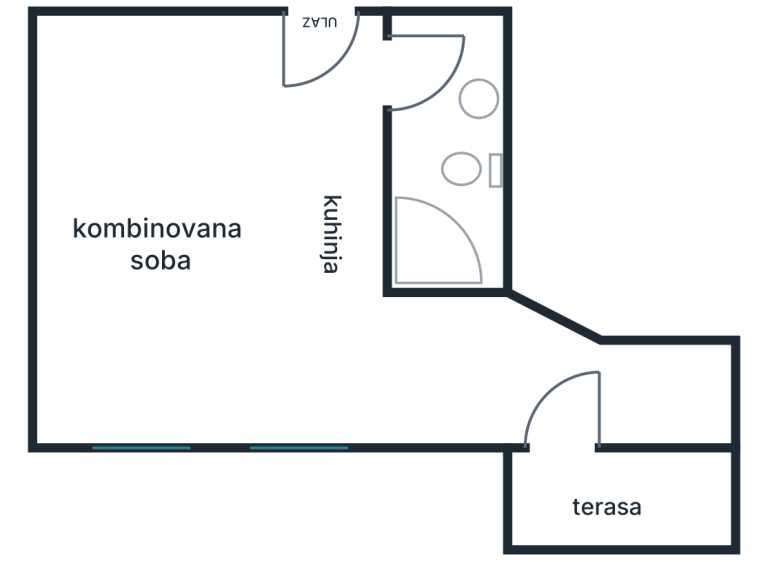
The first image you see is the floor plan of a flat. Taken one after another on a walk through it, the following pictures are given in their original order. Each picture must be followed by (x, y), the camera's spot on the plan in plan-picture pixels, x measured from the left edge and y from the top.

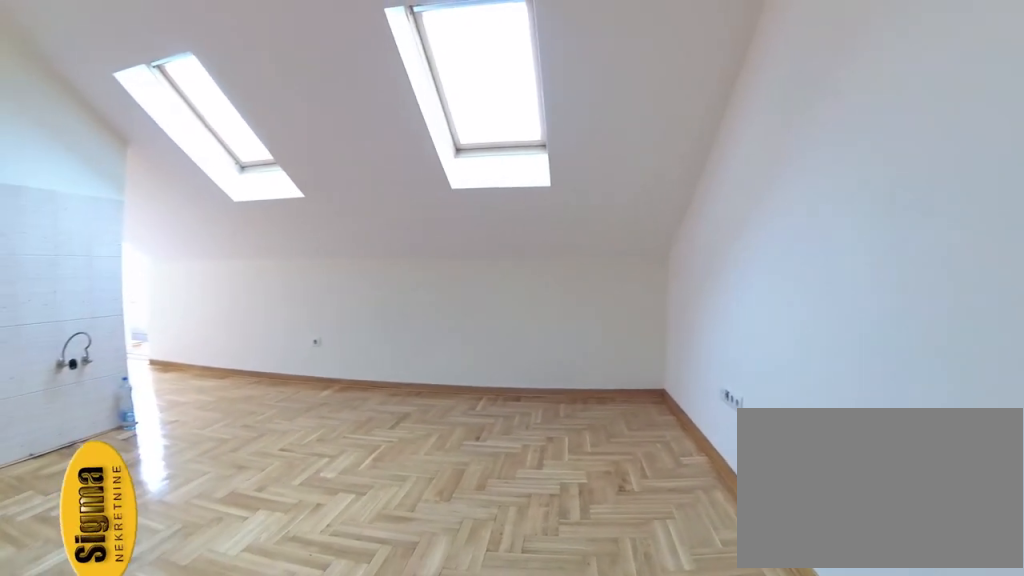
(138, 88)
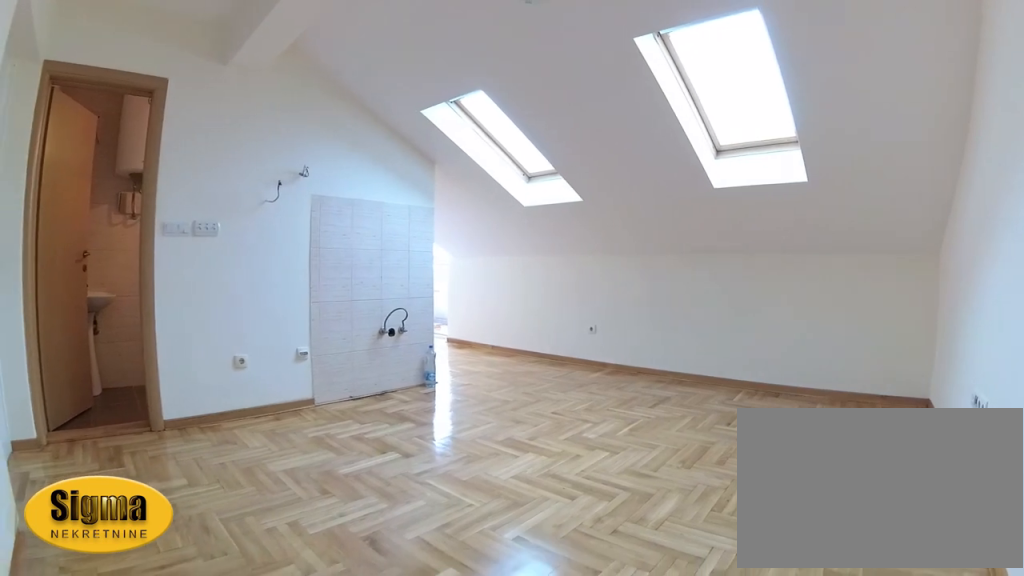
(113, 71)
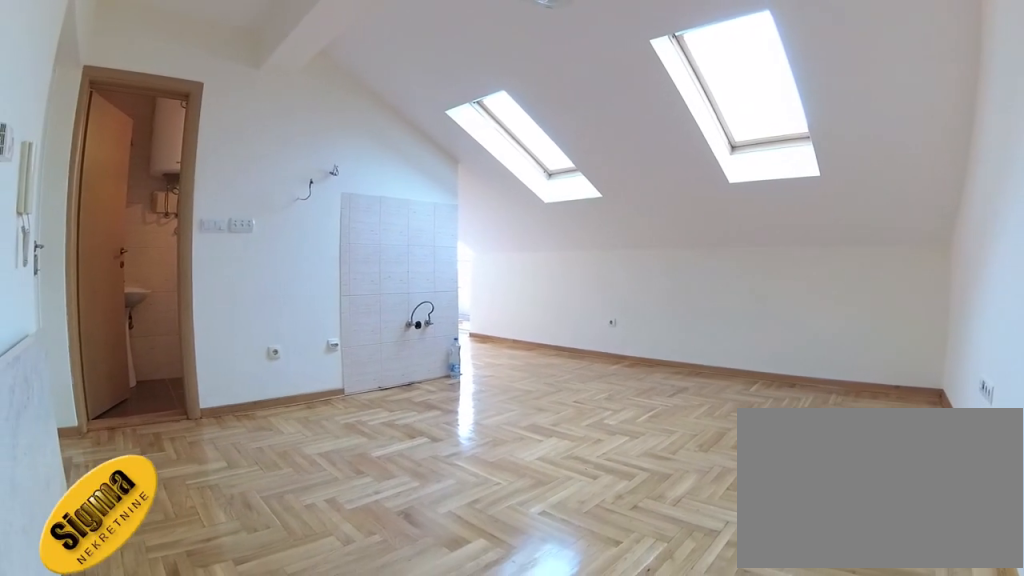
(104, 64)
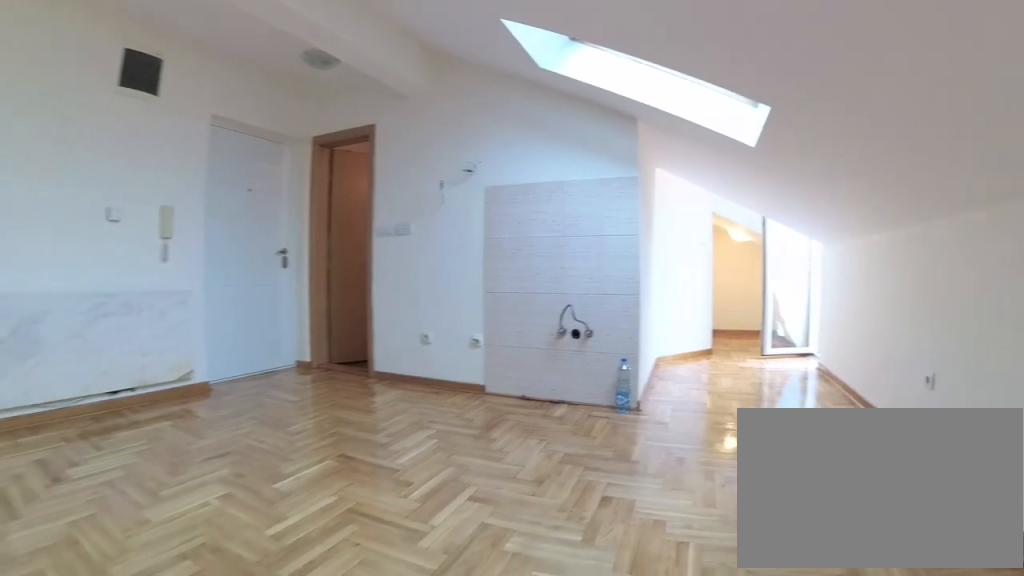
(89, 323)
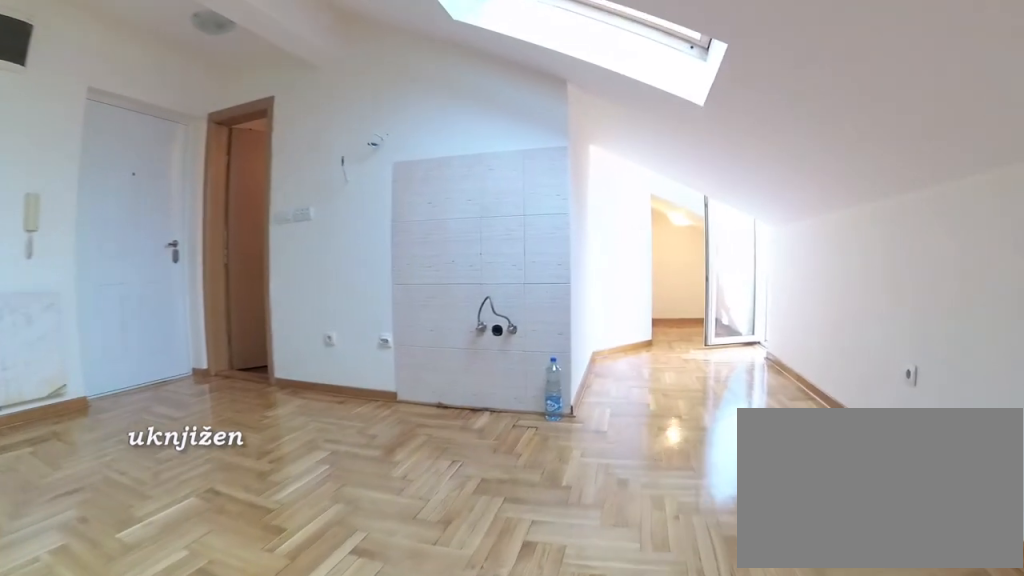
(138, 350)
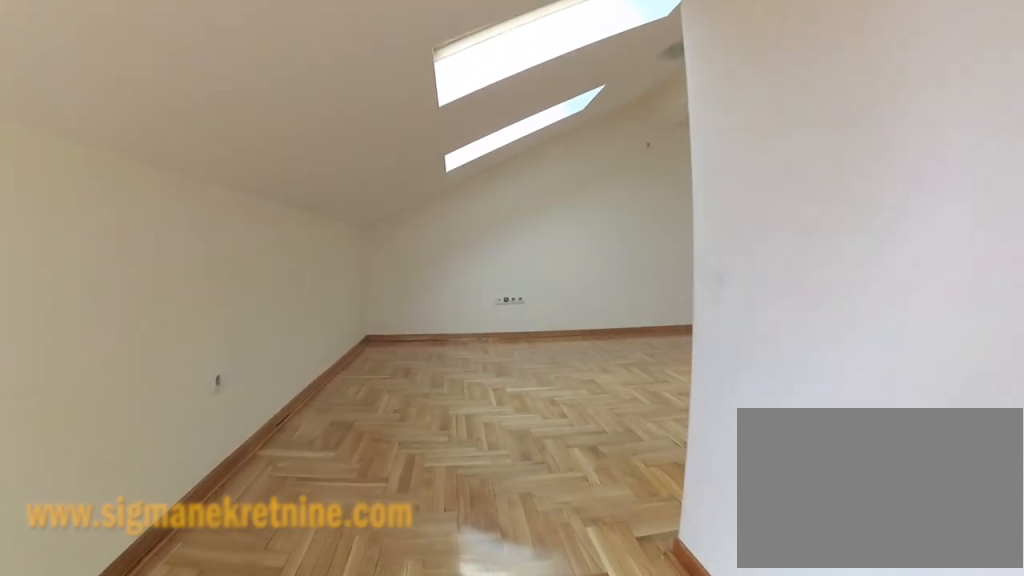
(498, 376)
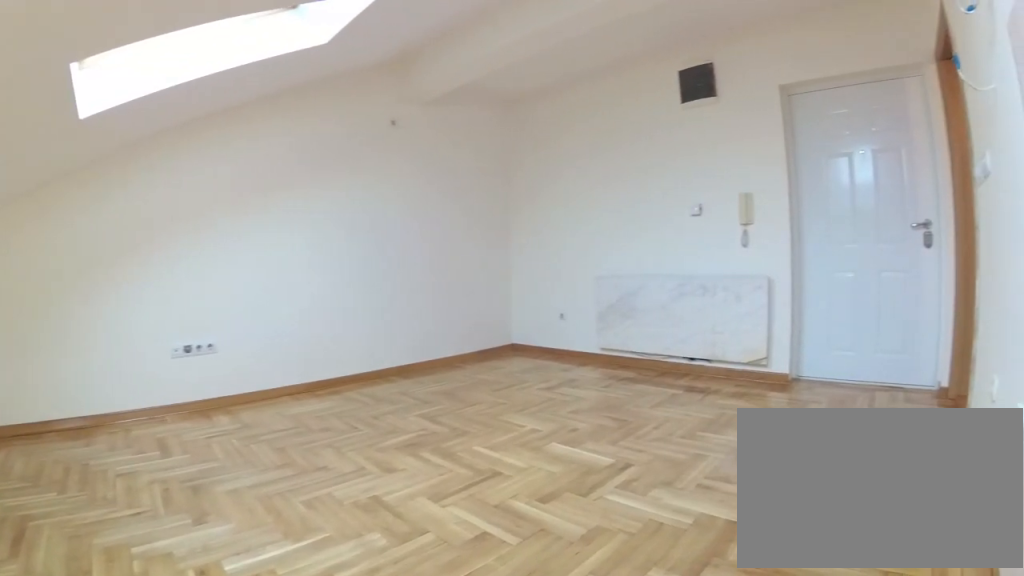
(357, 369)
